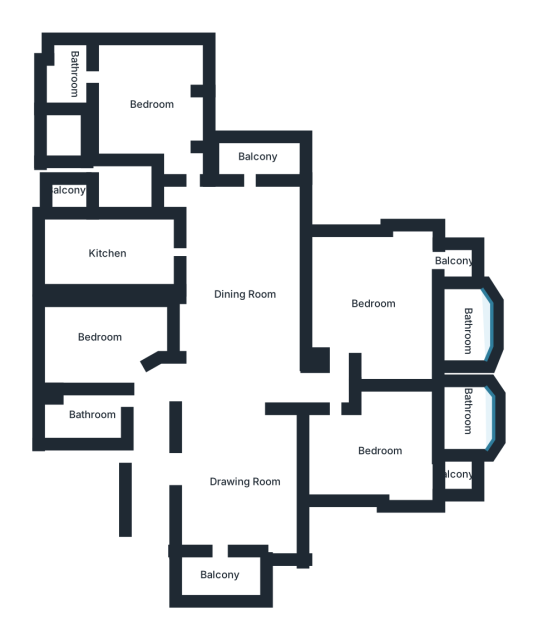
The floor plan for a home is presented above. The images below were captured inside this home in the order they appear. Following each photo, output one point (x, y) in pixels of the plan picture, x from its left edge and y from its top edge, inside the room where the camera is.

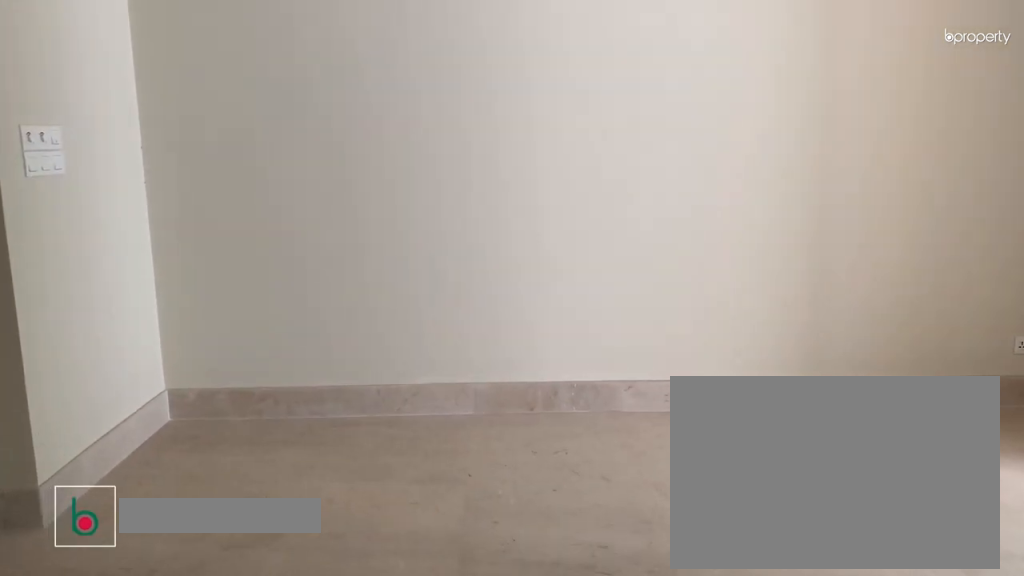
(241, 484)
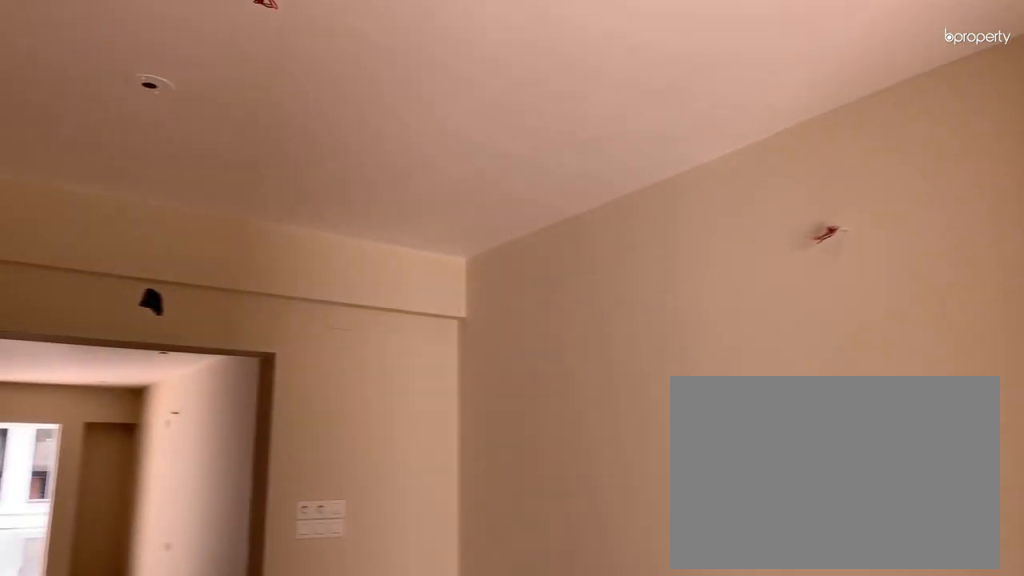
(241, 484)
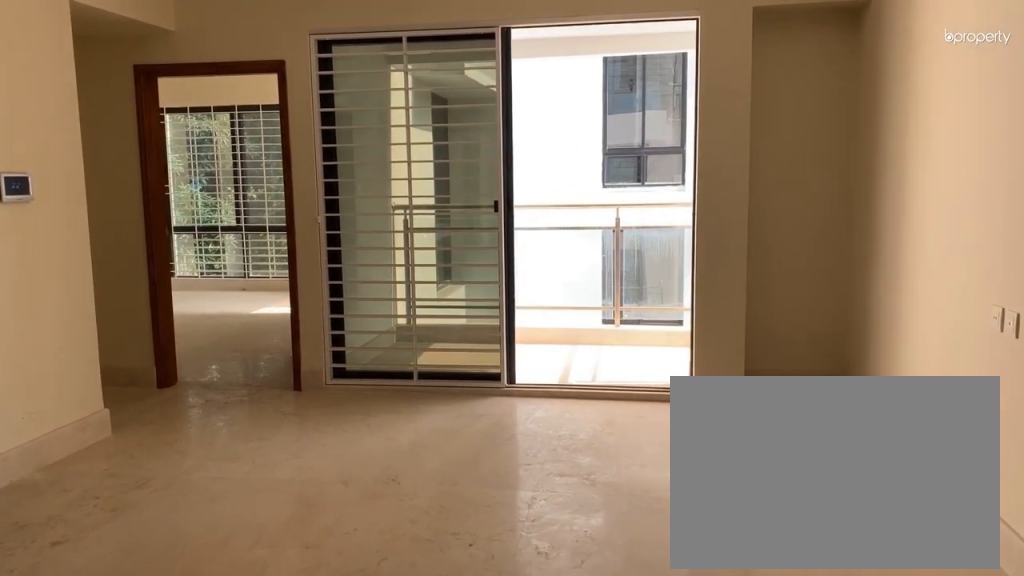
(243, 295)
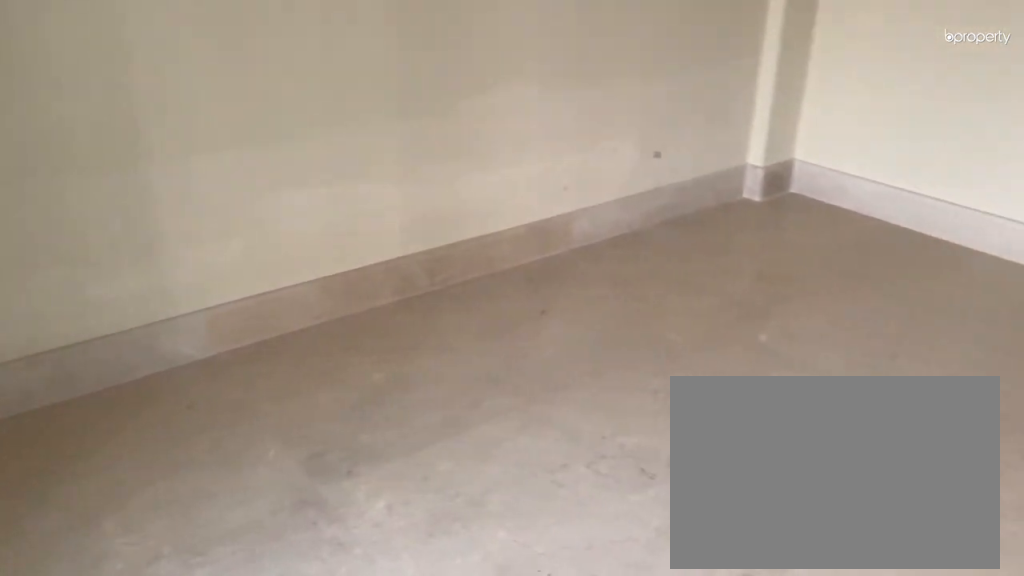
(100, 336)
